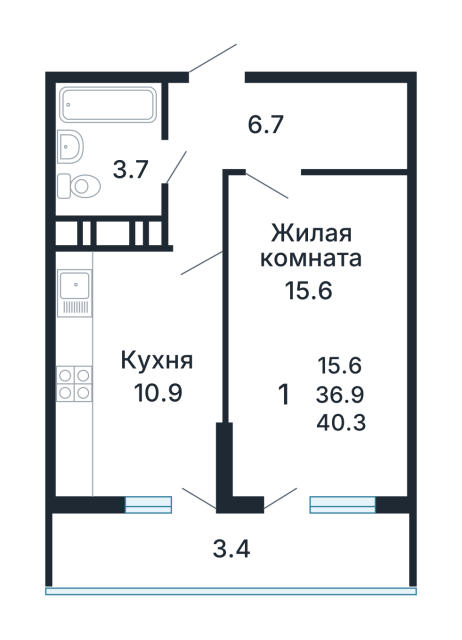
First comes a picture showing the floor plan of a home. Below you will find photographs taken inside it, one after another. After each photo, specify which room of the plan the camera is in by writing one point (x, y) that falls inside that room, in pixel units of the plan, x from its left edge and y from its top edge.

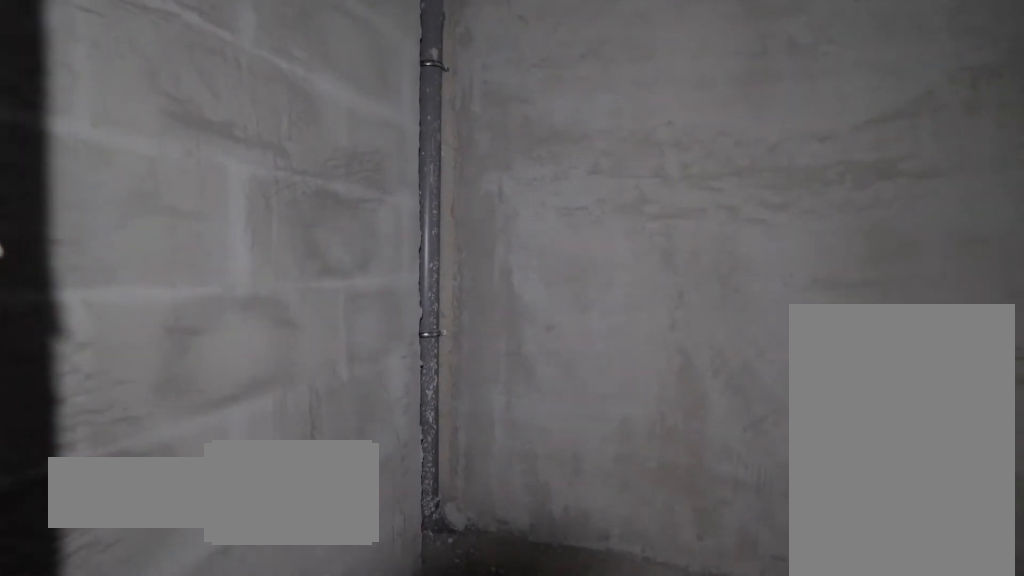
(109, 164)
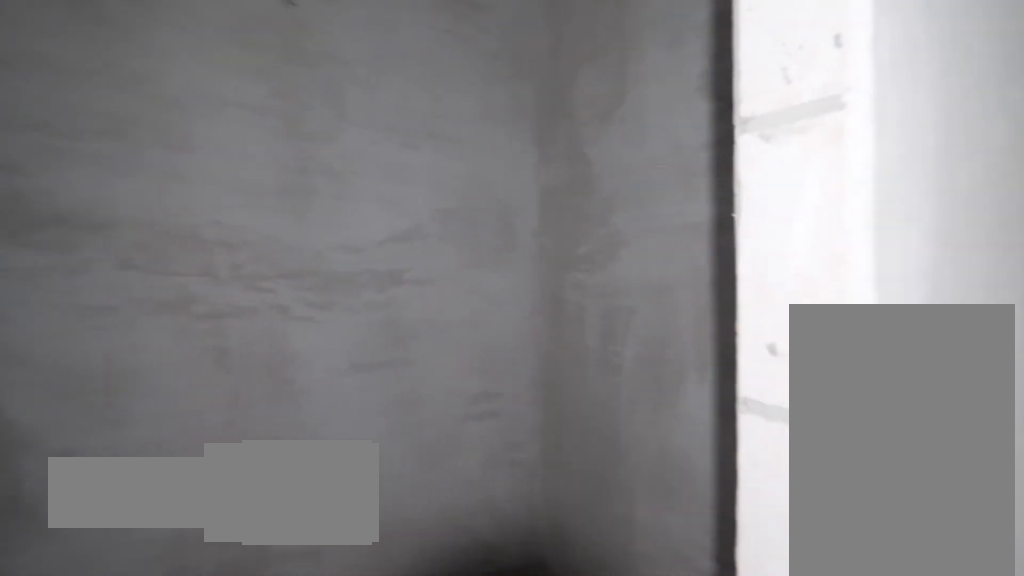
(109, 164)
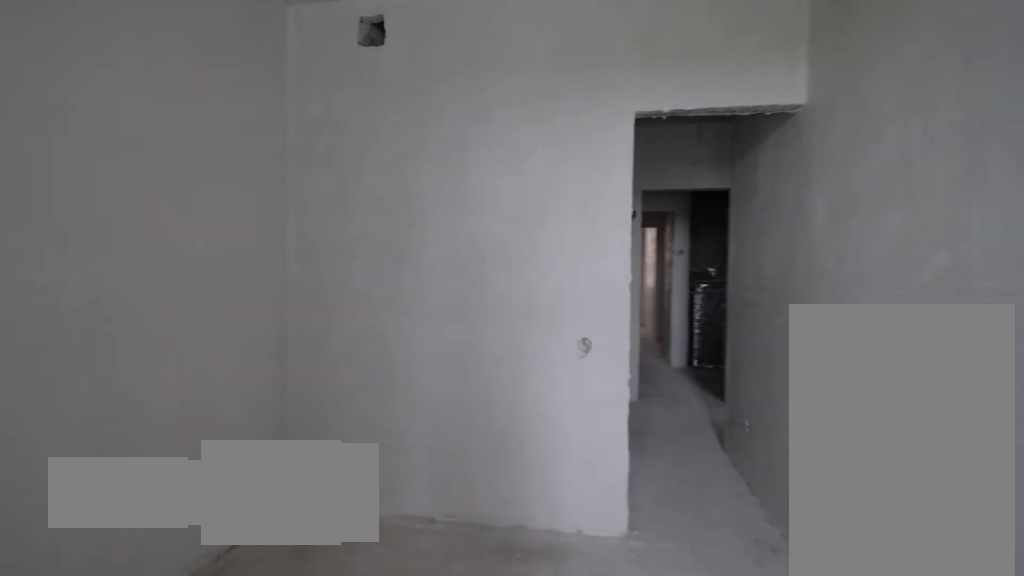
(137, 376)
